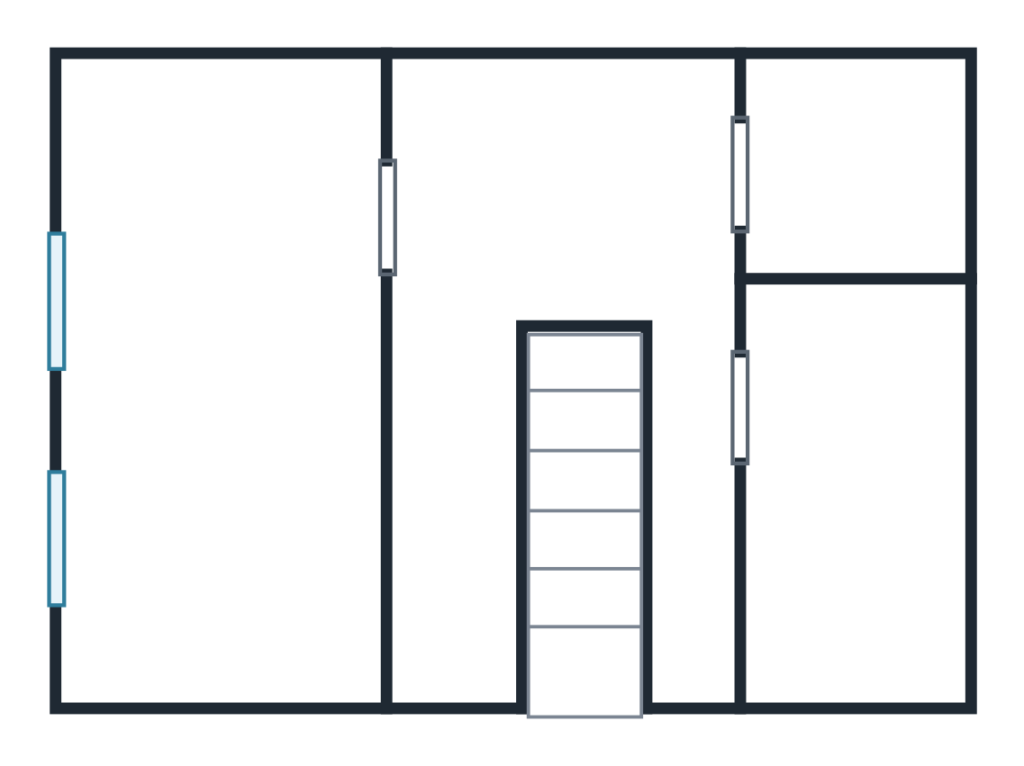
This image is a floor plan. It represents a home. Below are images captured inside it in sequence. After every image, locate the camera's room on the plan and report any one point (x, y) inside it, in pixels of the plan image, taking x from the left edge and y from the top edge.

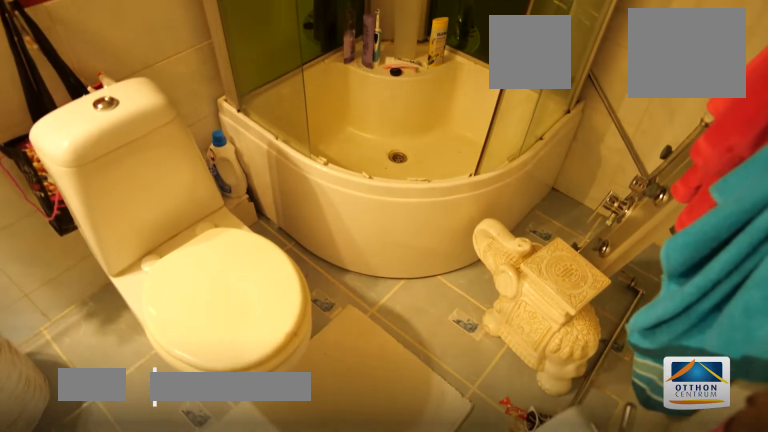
(861, 181)
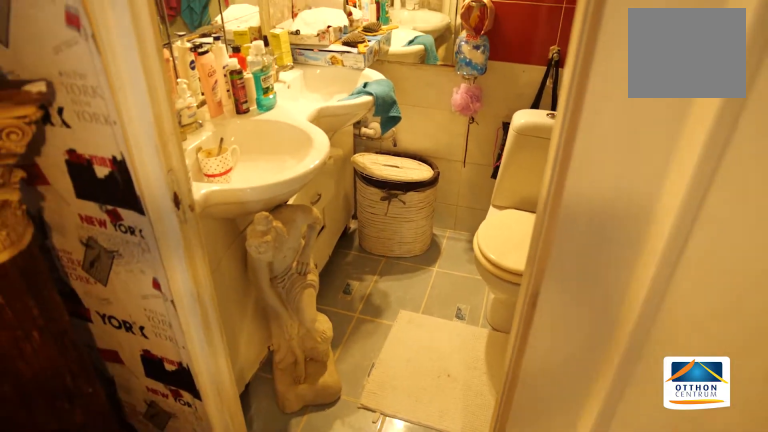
(865, 181)
